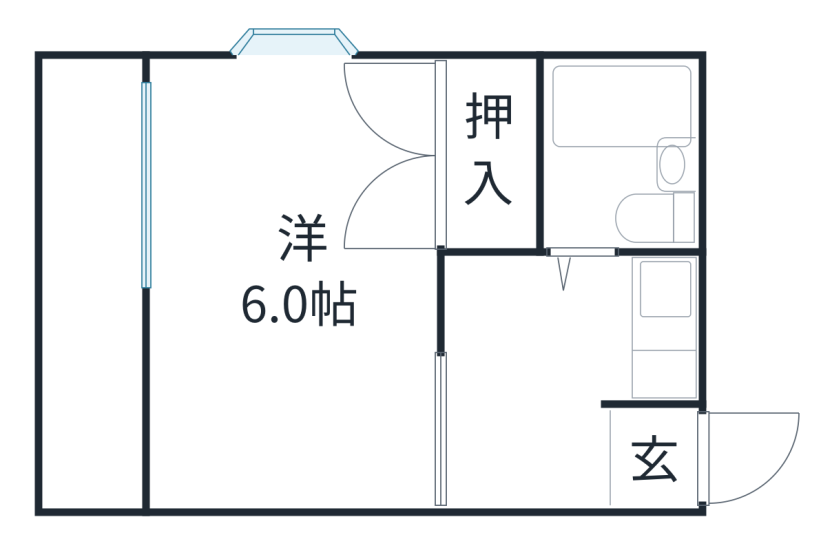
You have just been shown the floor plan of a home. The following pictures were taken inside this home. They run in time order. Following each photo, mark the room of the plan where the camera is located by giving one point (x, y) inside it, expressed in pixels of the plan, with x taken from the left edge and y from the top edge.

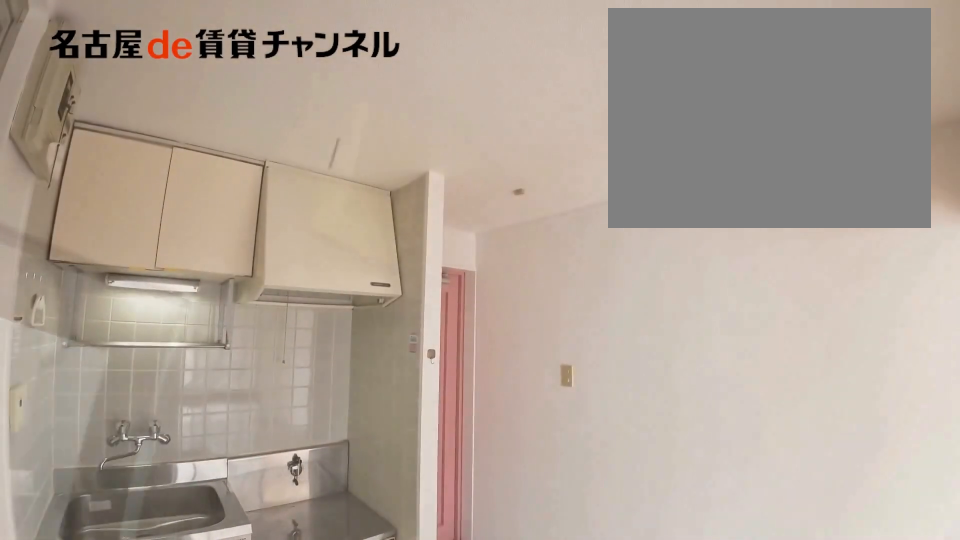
(530, 380)
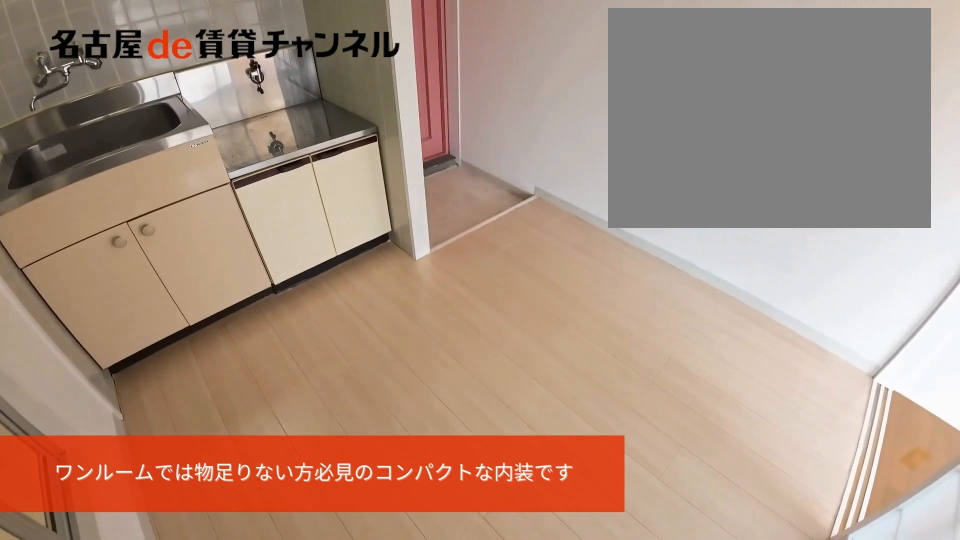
(530, 380)
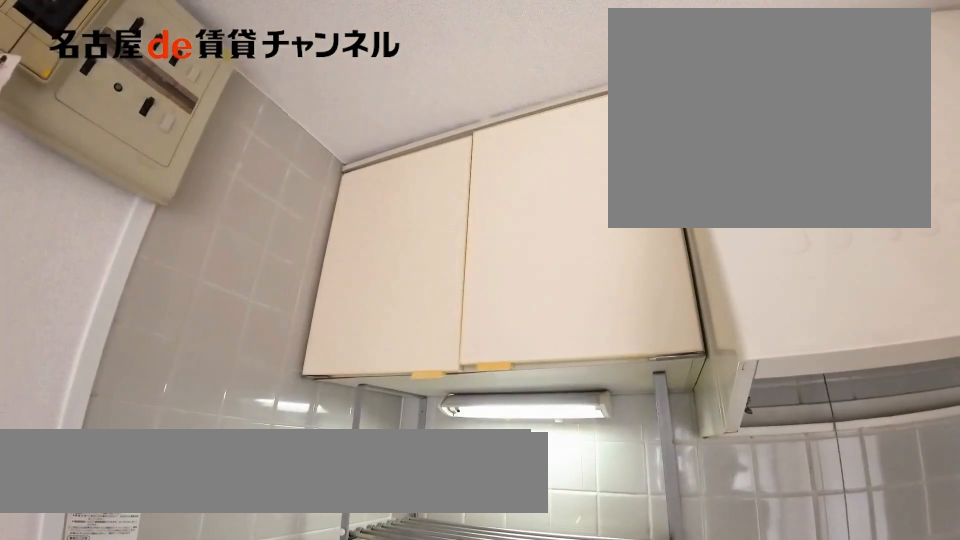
(669, 334)
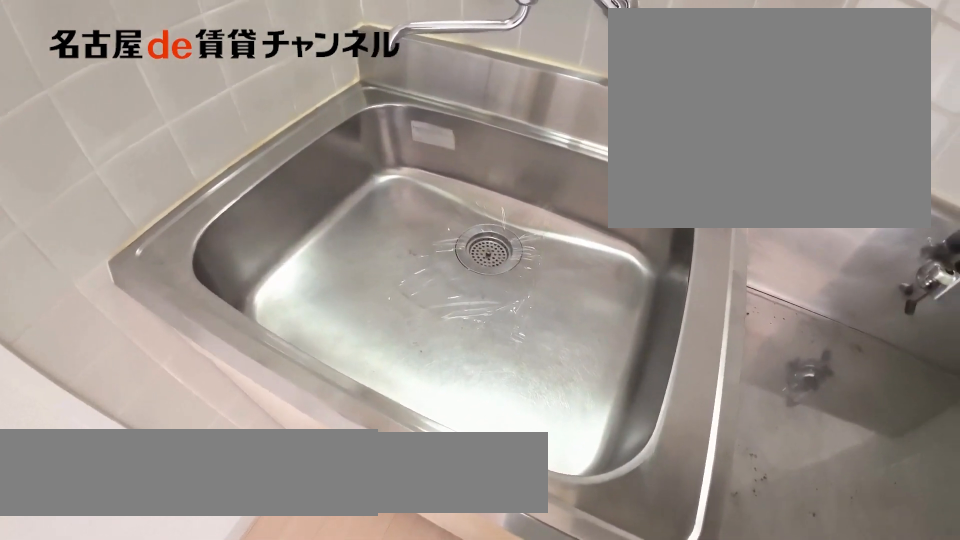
(669, 334)
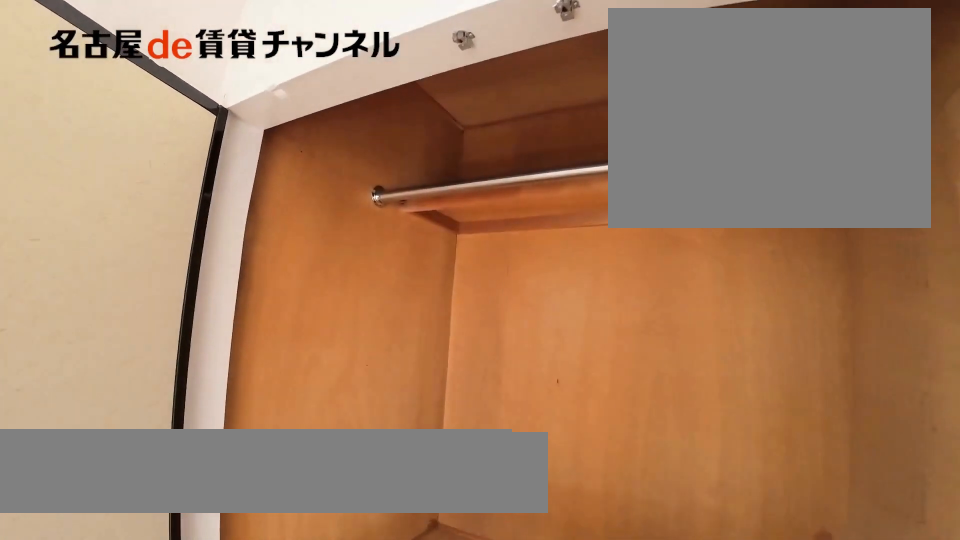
(490, 154)
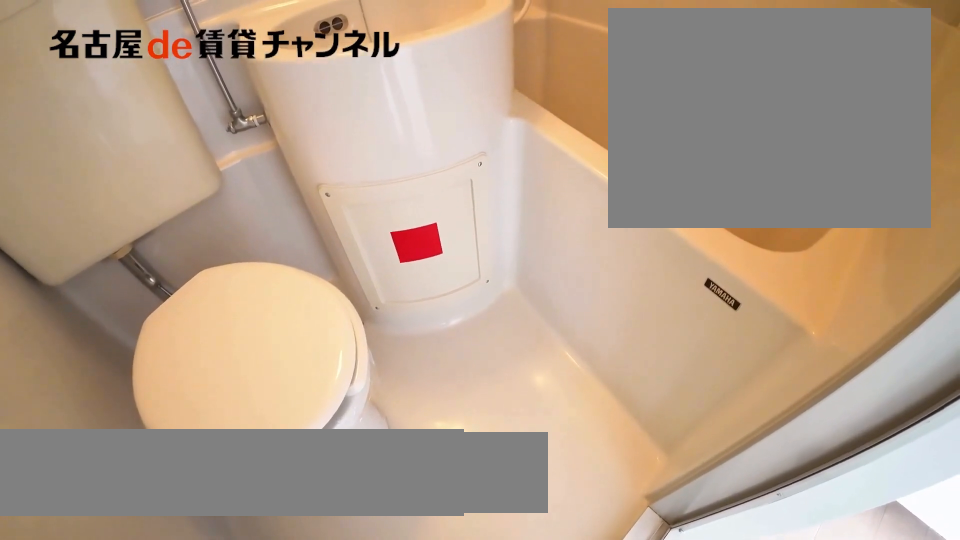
(620, 151)
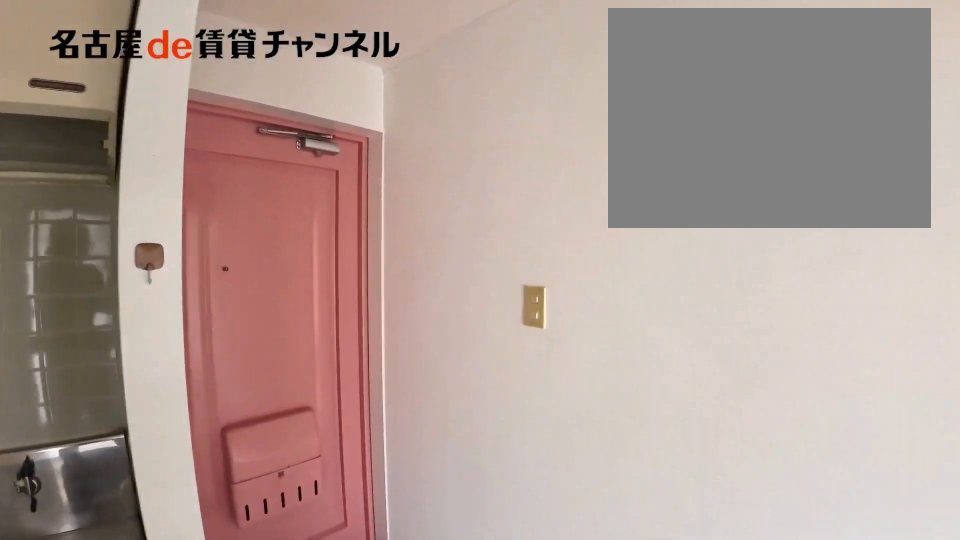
(655, 459)
